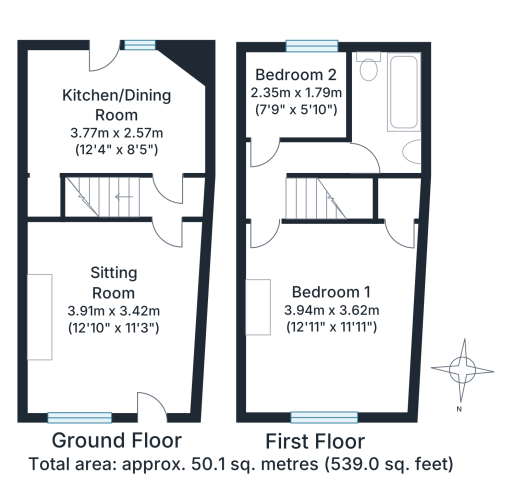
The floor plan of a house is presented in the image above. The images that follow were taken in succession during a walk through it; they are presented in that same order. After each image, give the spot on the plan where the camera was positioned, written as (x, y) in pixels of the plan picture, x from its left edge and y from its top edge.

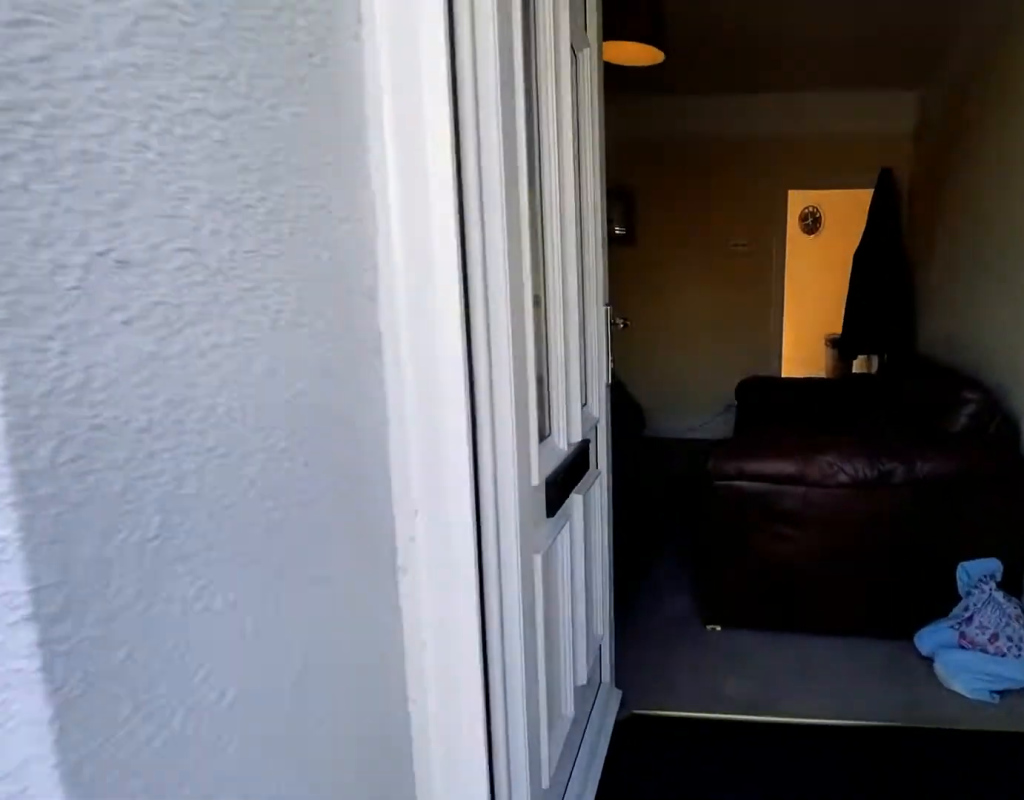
(153, 432)
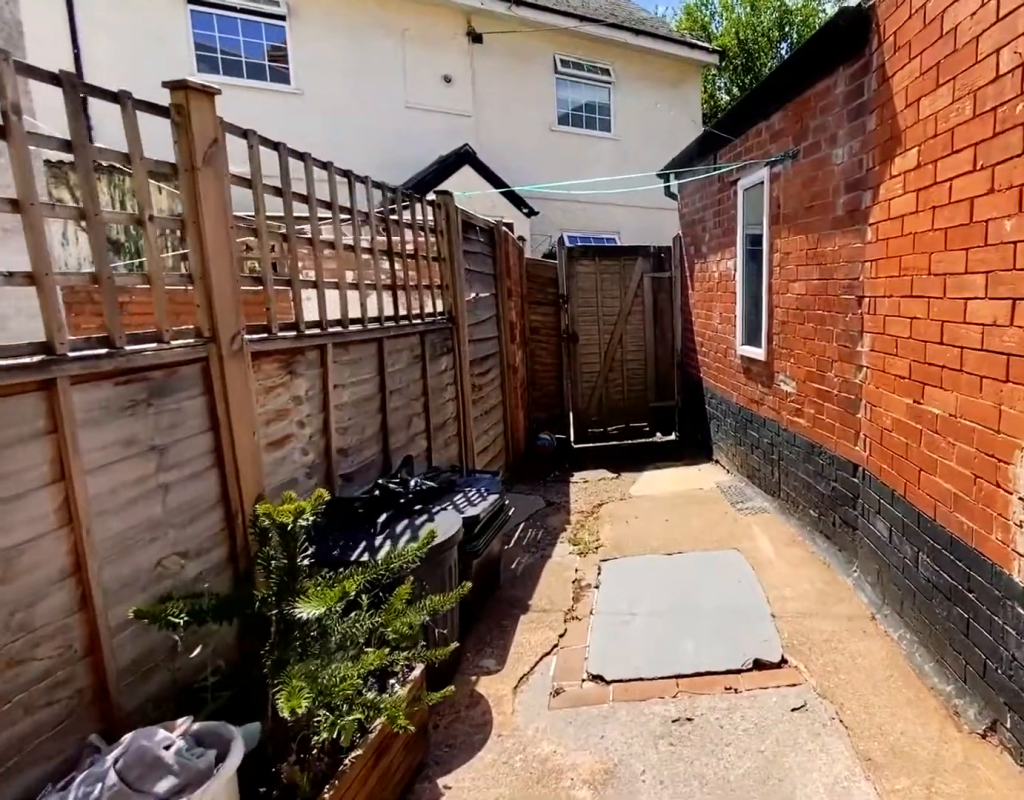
(100, 33)
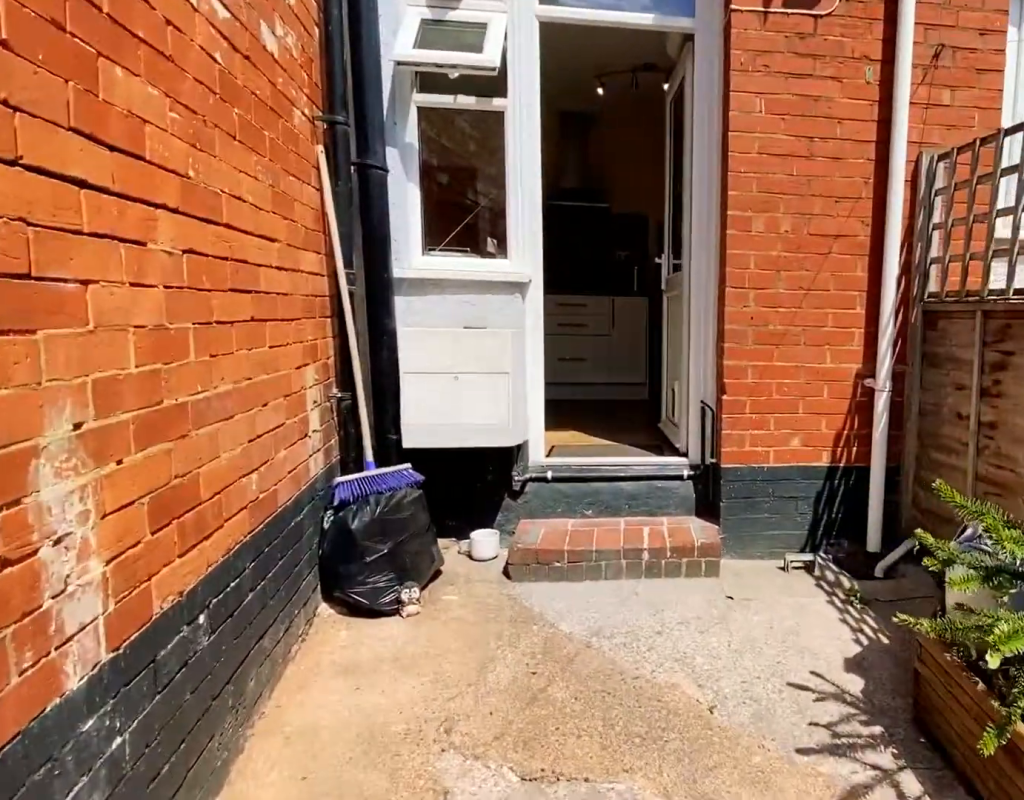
(100, 31)
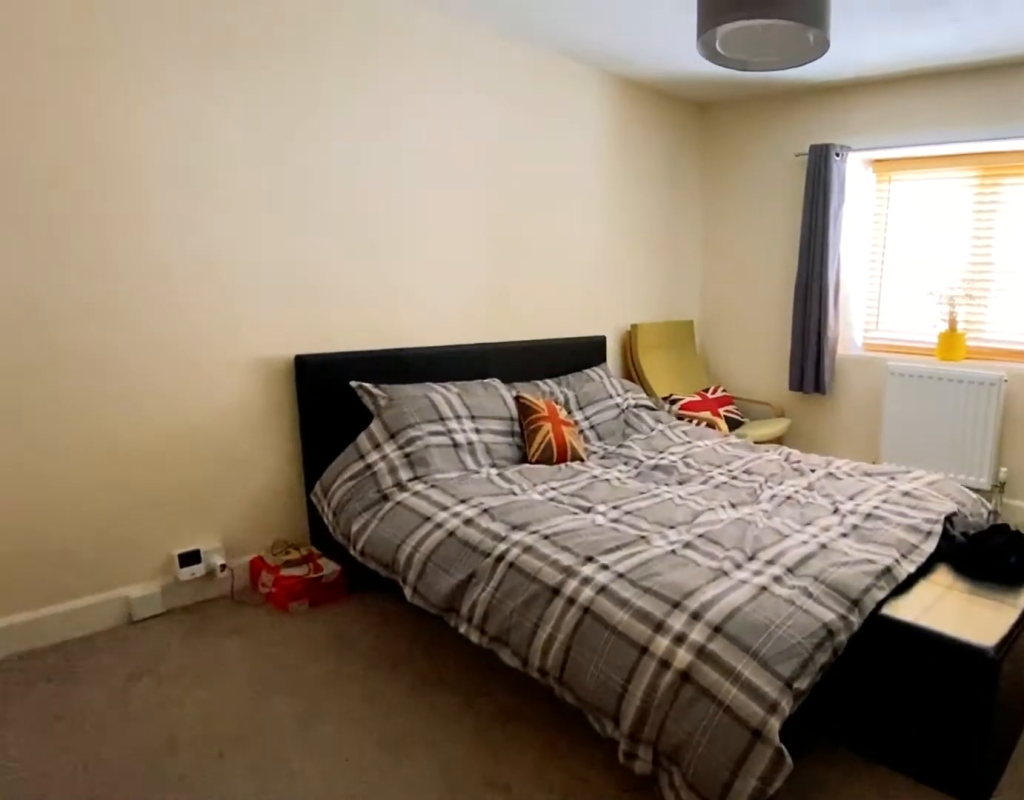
(302, 267)
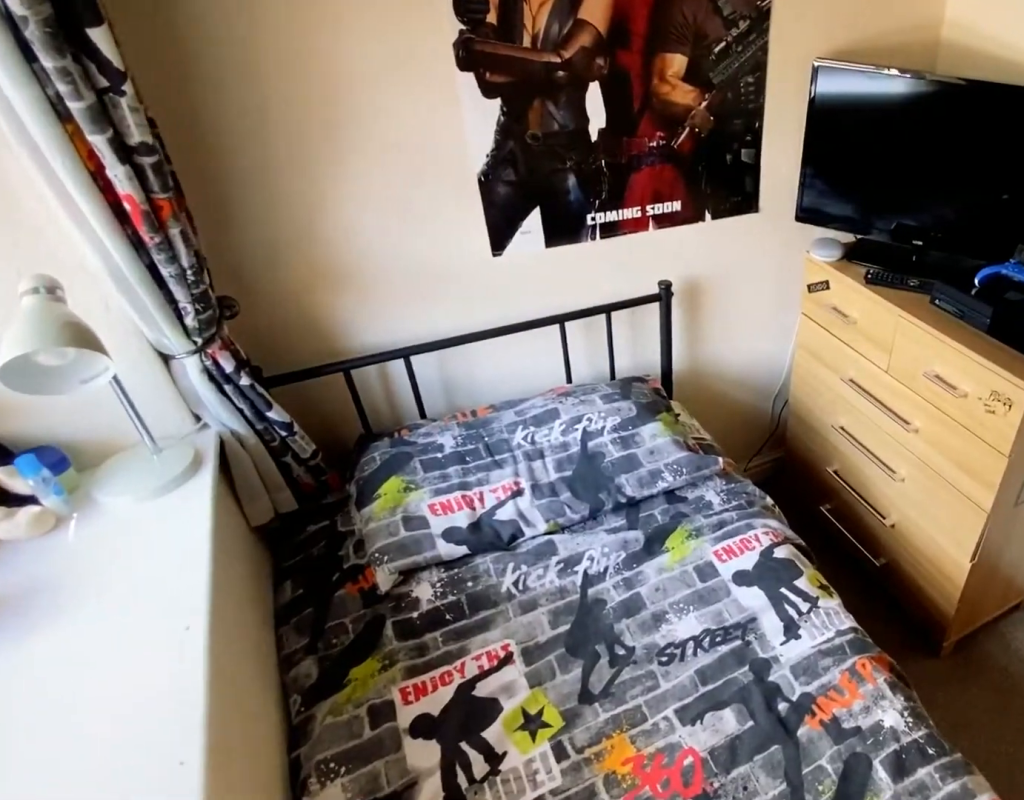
(265, 128)
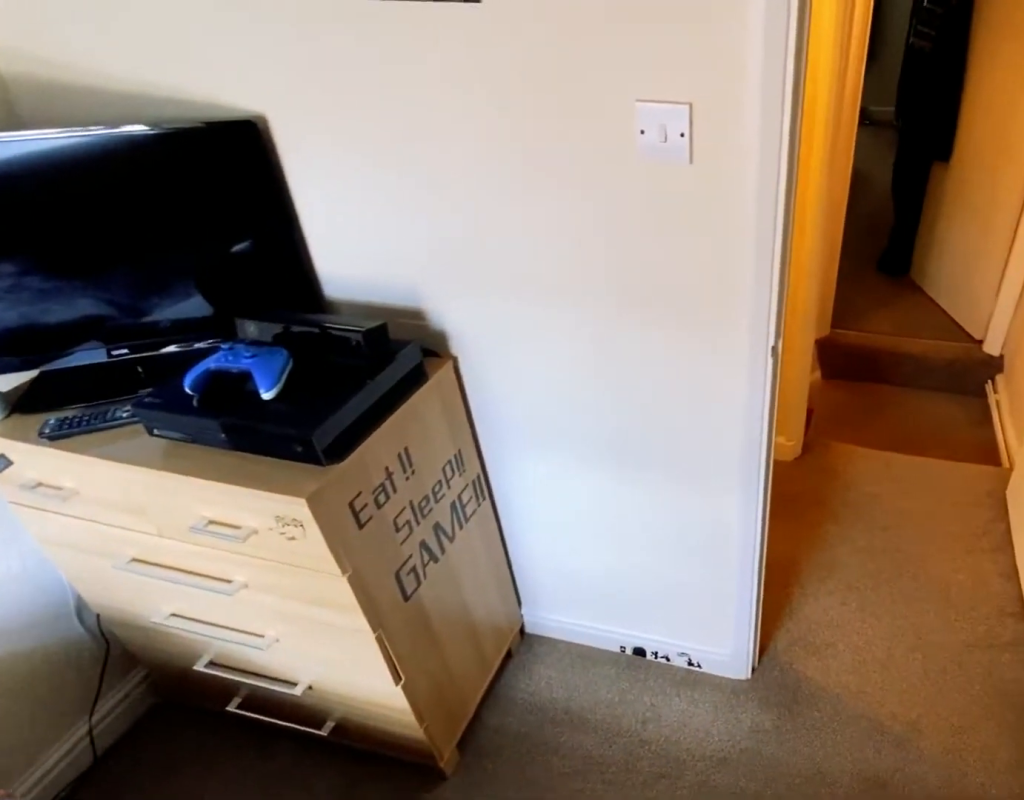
(265, 130)
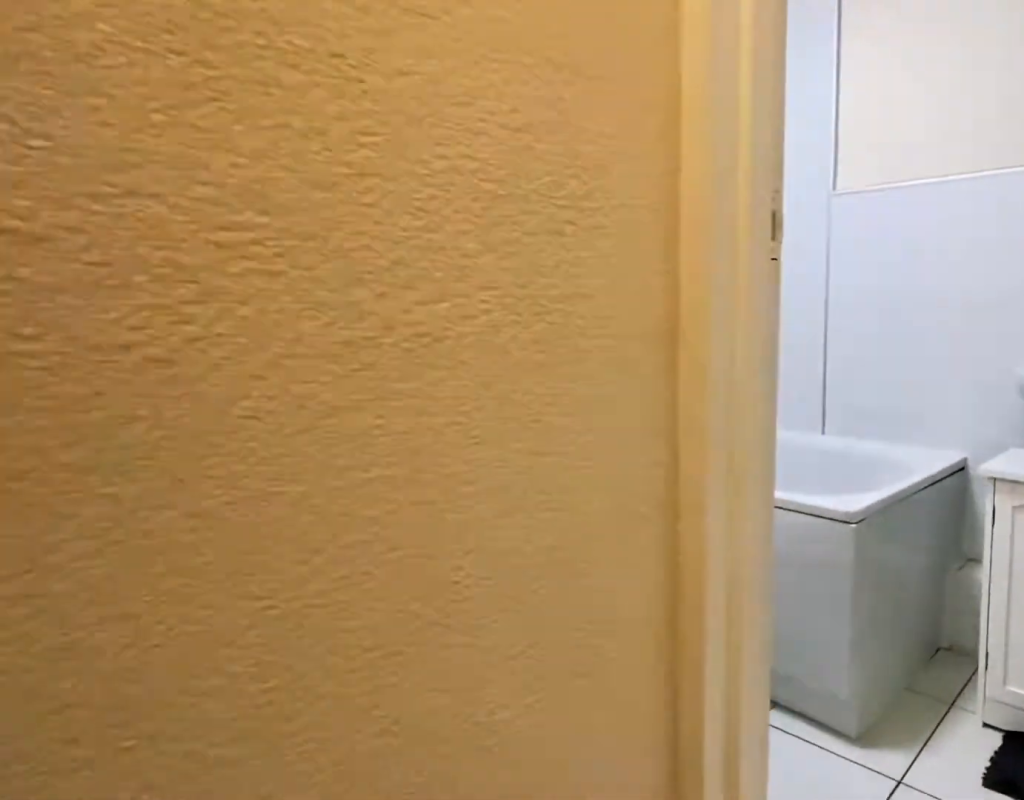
(345, 159)
